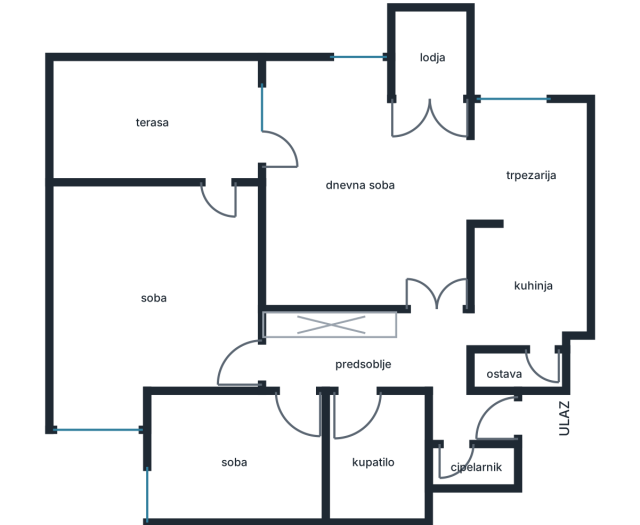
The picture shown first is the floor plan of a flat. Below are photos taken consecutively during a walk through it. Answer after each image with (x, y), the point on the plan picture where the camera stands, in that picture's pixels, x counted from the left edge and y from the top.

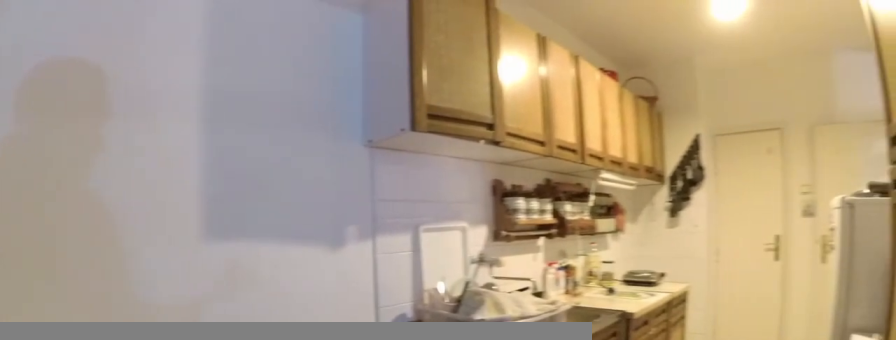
(504, 138)
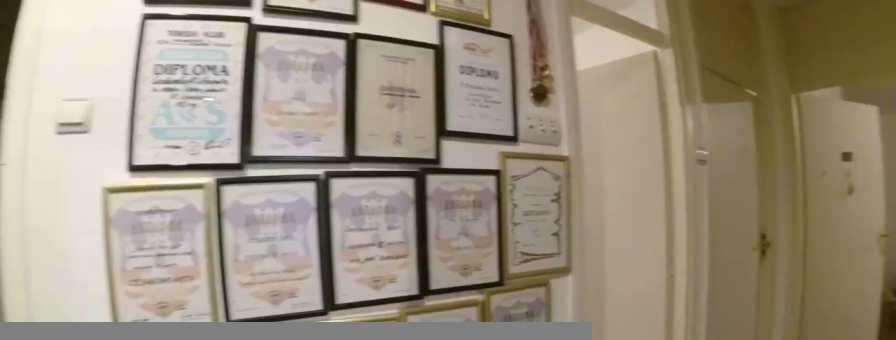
(453, 342)
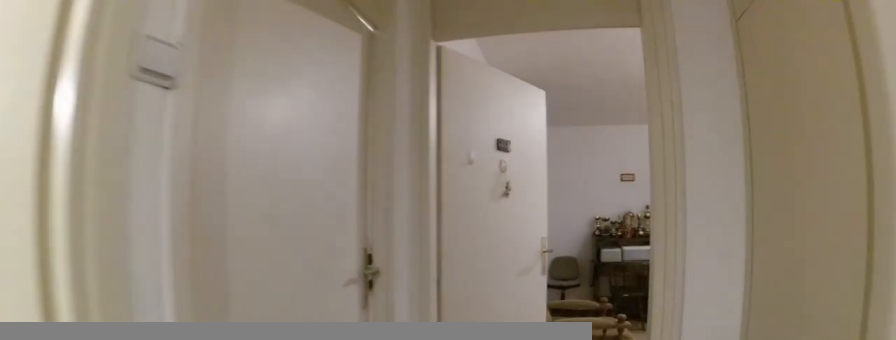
(380, 353)
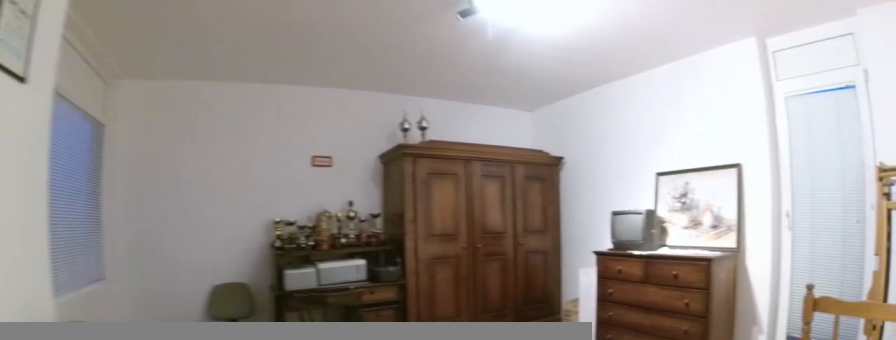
(277, 358)
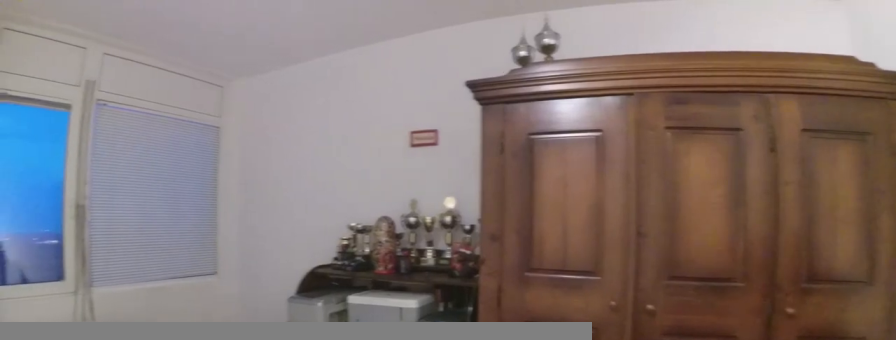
(242, 225)
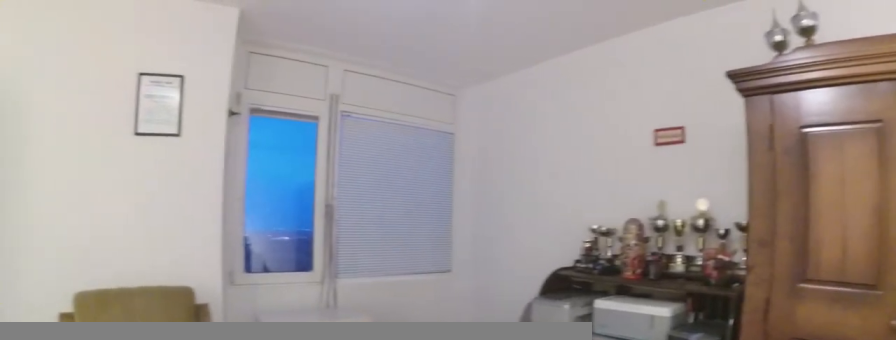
(234, 219)
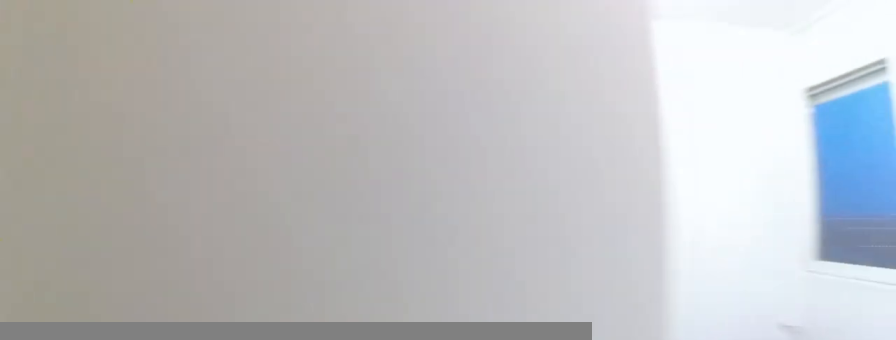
(296, 370)
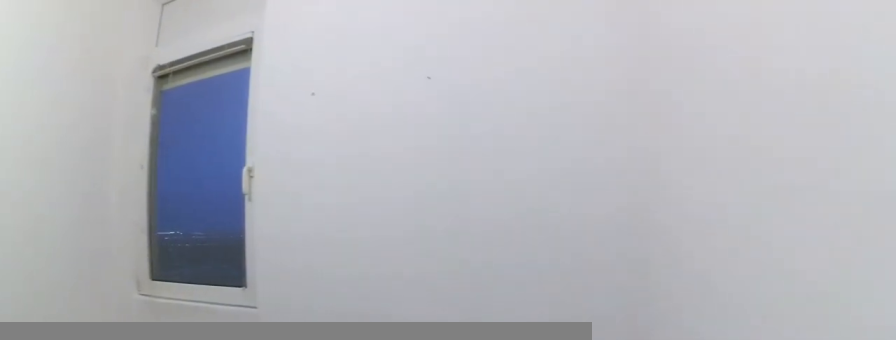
(261, 413)
